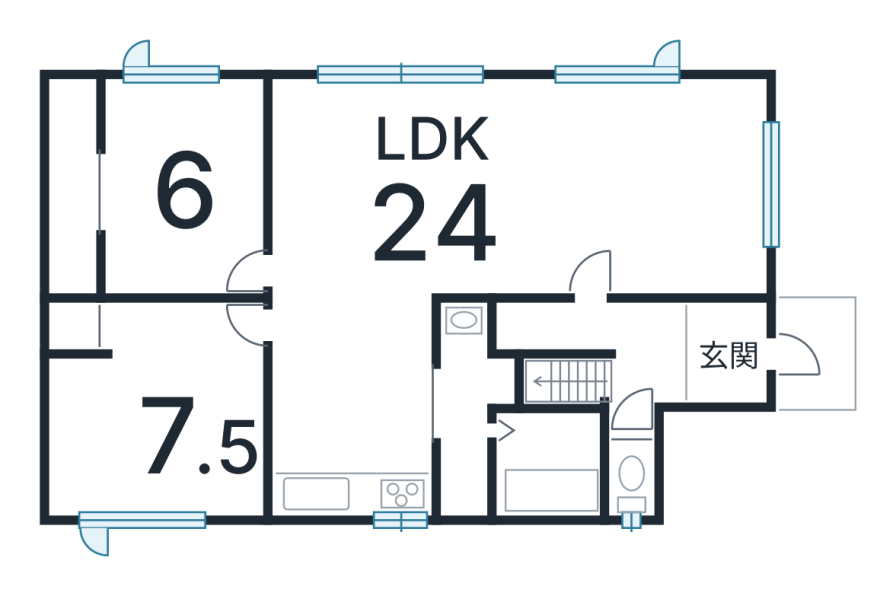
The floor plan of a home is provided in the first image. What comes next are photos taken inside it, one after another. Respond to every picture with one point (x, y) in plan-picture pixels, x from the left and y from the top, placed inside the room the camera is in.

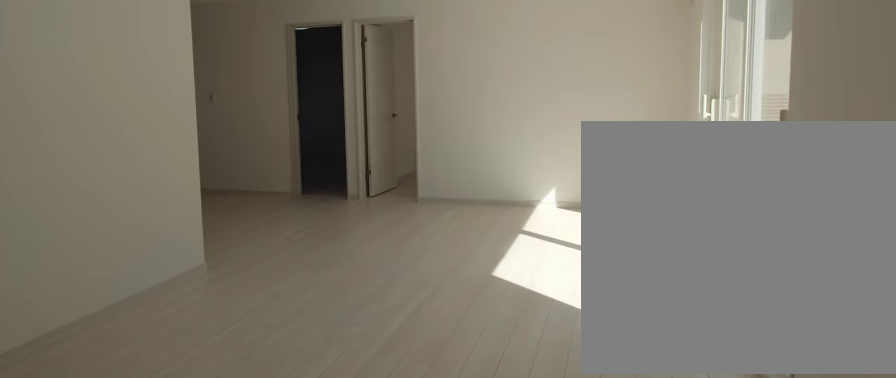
(568, 186)
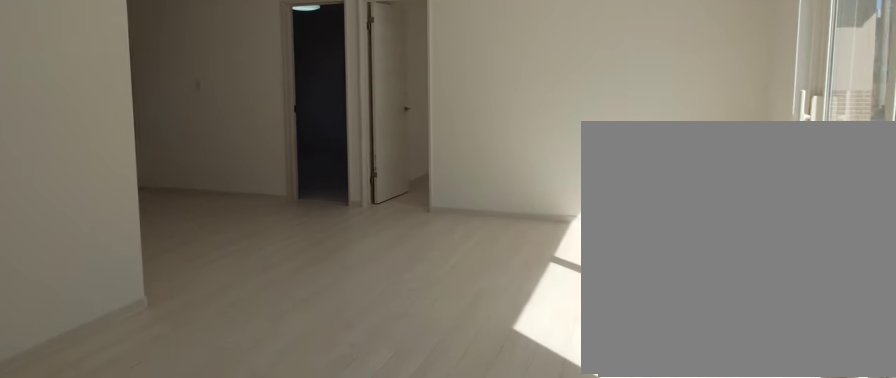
(568, 186)
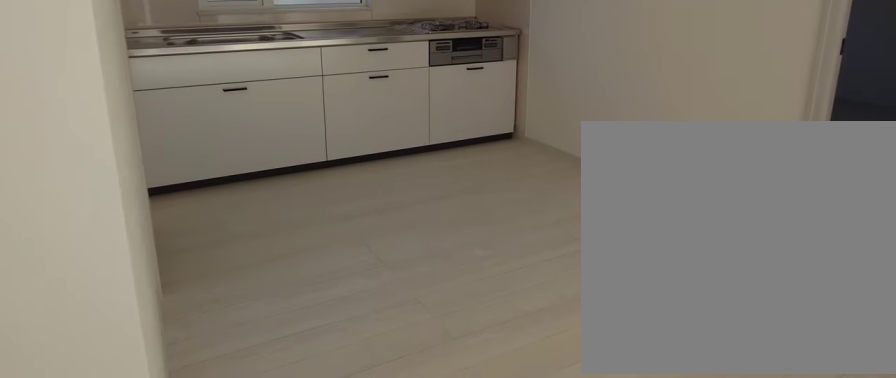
(346, 391)
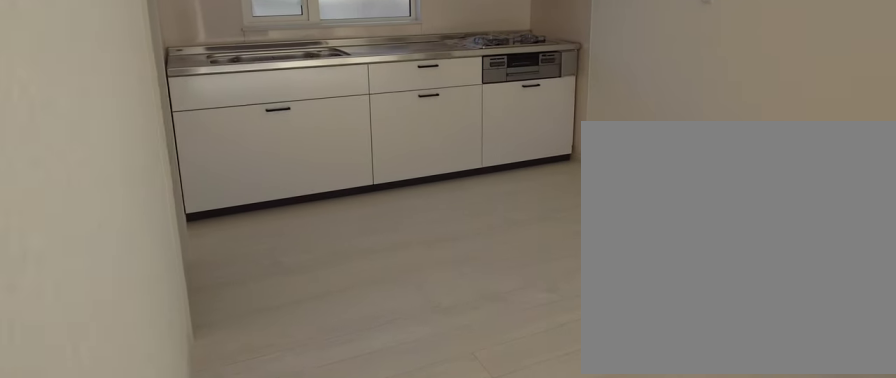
(346, 391)
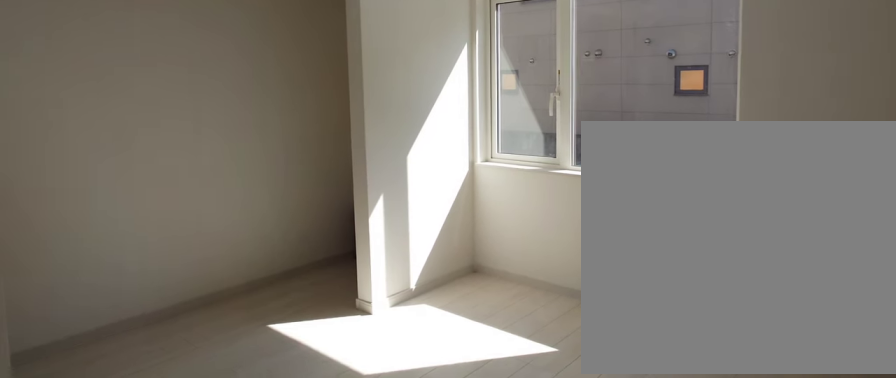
(179, 180)
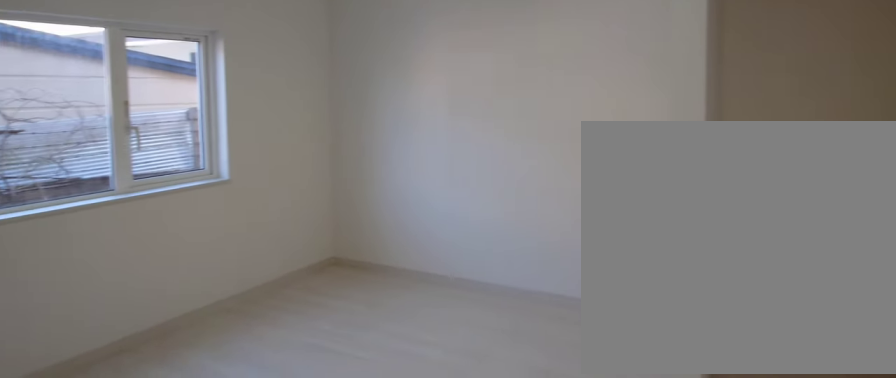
(151, 406)
